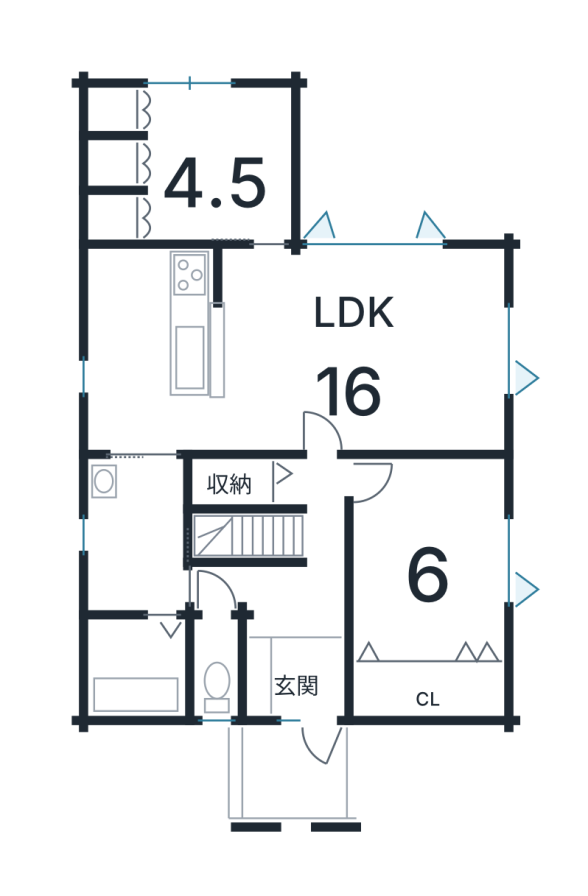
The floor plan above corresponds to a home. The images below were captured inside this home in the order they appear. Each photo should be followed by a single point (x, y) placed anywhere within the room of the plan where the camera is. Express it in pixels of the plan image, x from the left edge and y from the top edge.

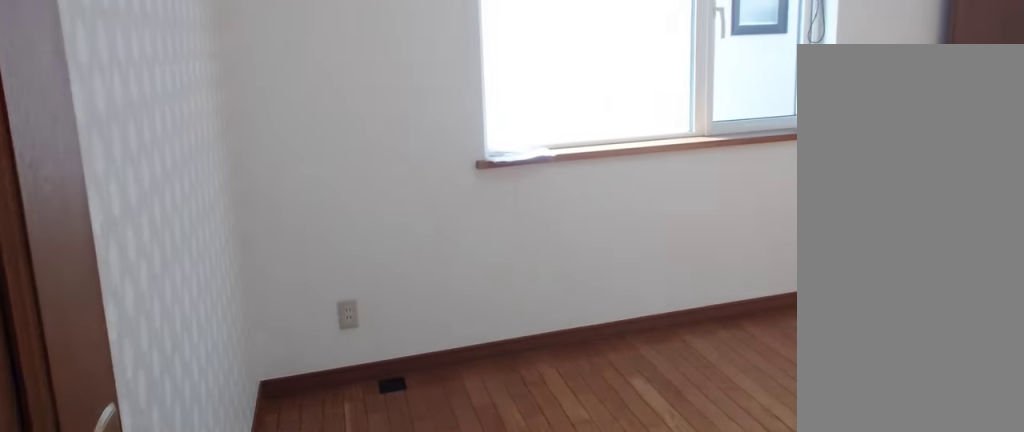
(436, 577)
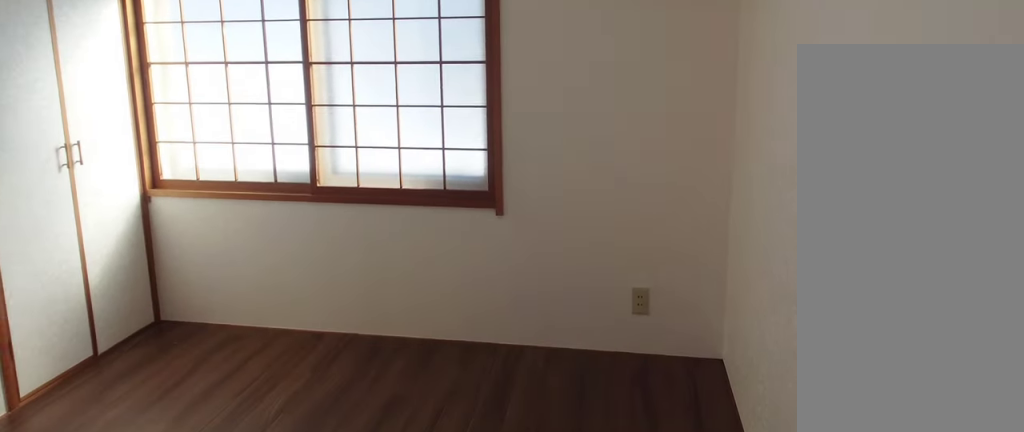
(207, 169)
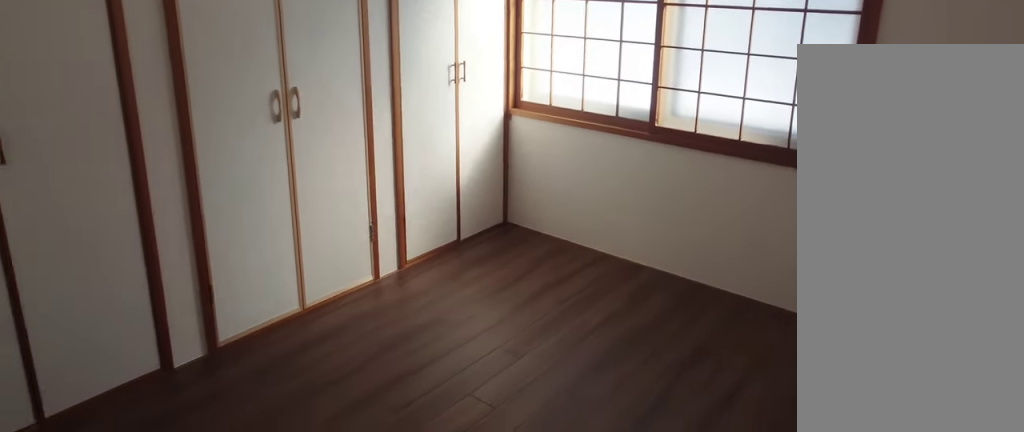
(207, 169)
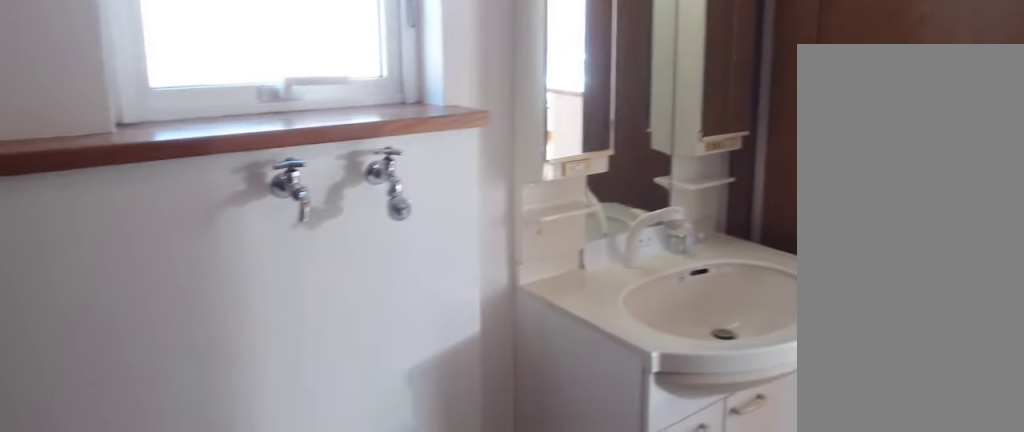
(134, 543)
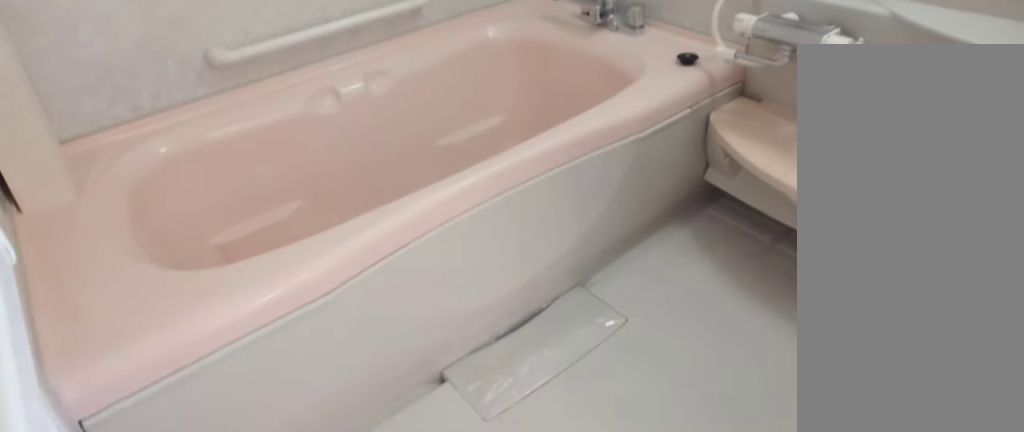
(122, 673)
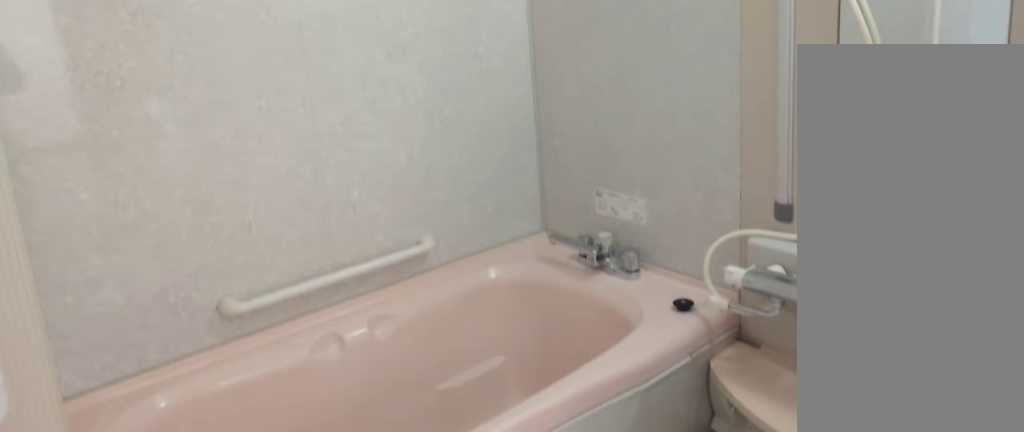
(122, 673)
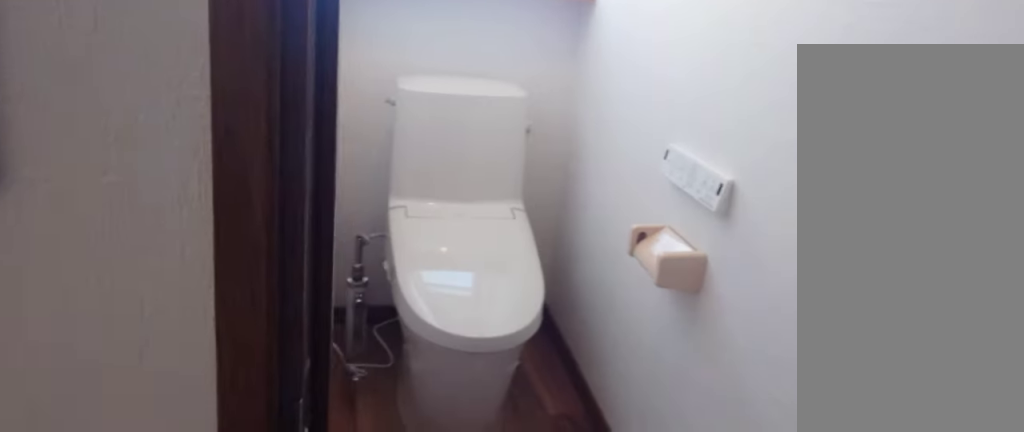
(208, 674)
